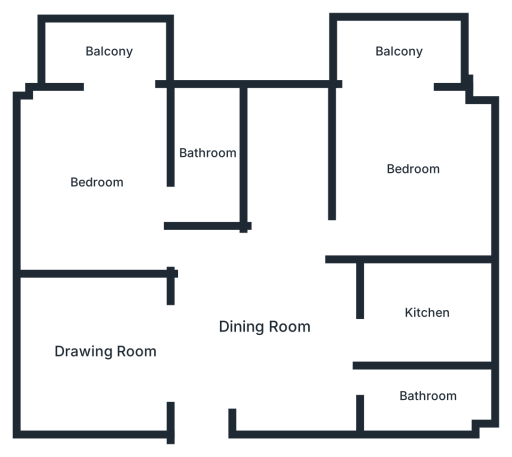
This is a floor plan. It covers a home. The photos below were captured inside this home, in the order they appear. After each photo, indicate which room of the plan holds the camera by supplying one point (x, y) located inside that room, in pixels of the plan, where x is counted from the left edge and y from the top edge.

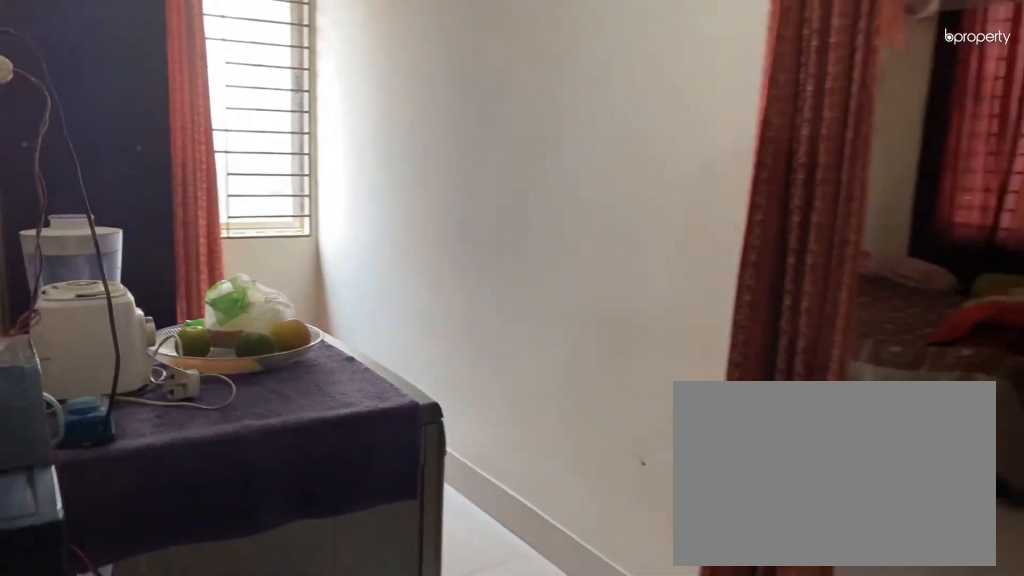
(265, 325)
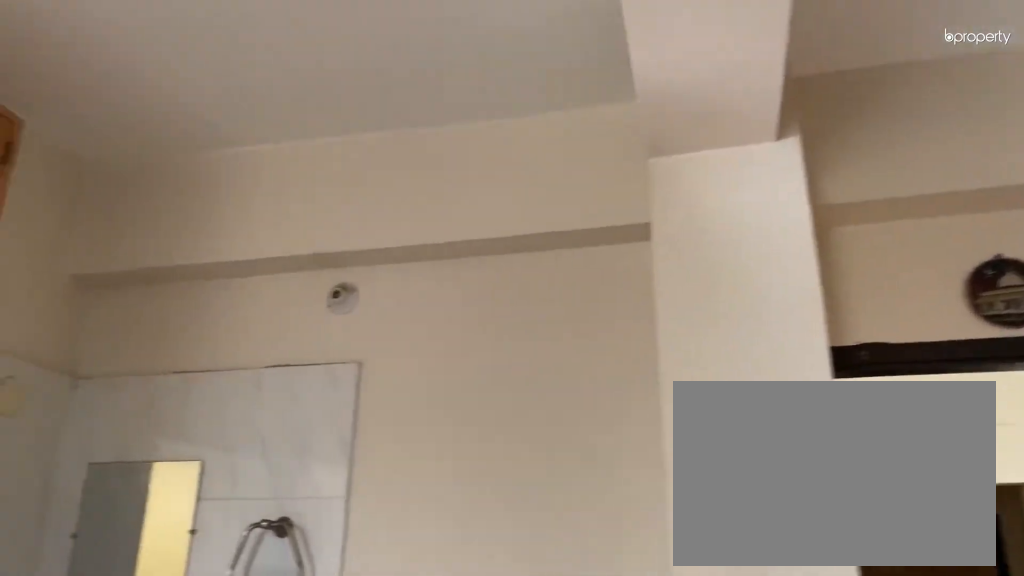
(263, 328)
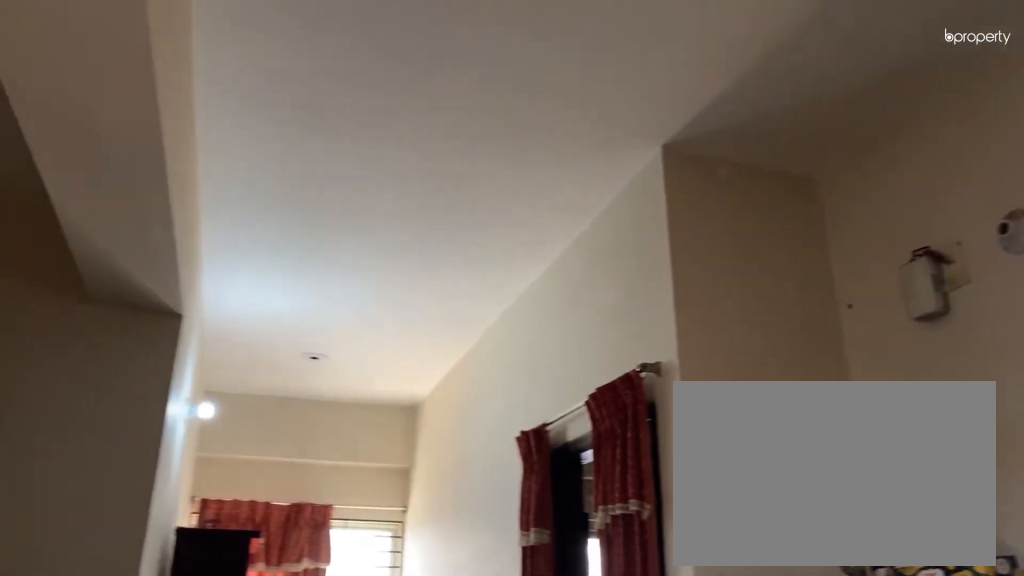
(263, 327)
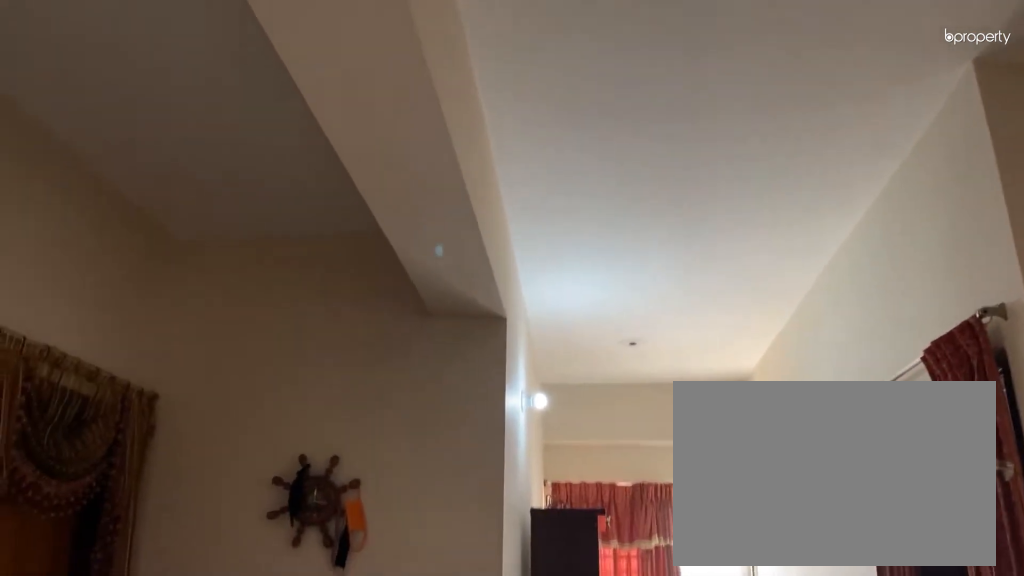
(263, 327)
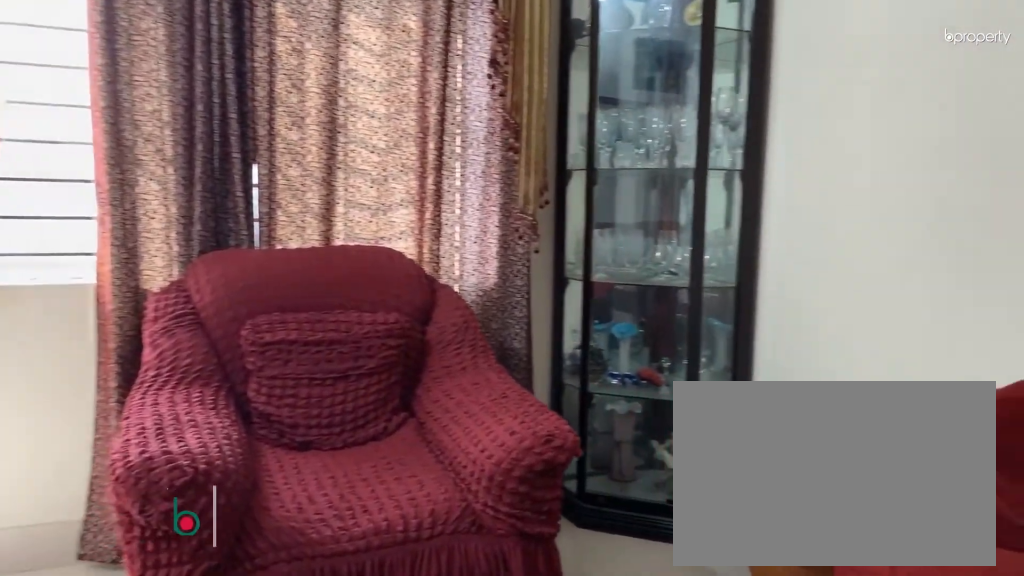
(102, 349)
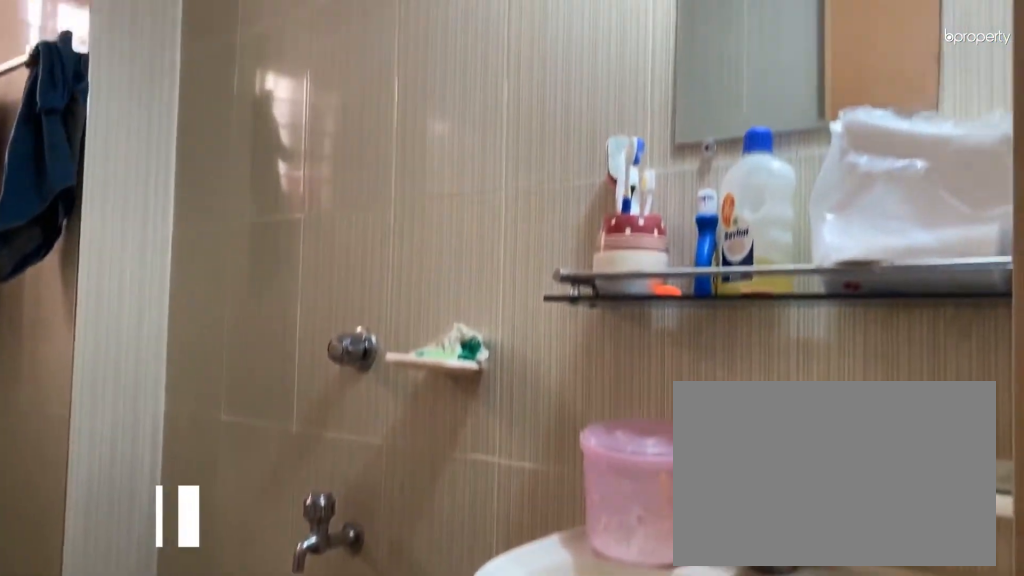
(427, 396)
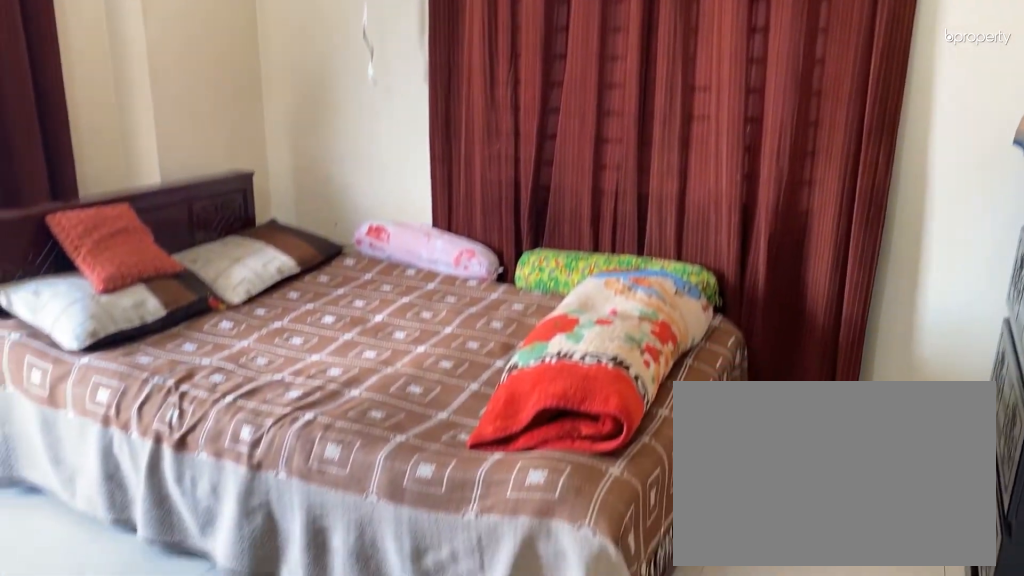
(412, 169)
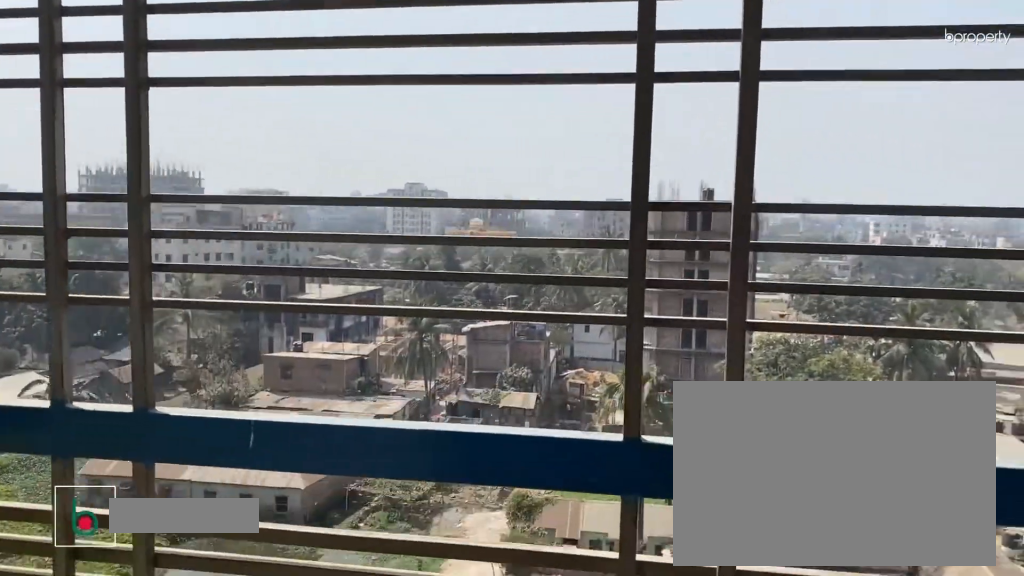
(401, 52)
